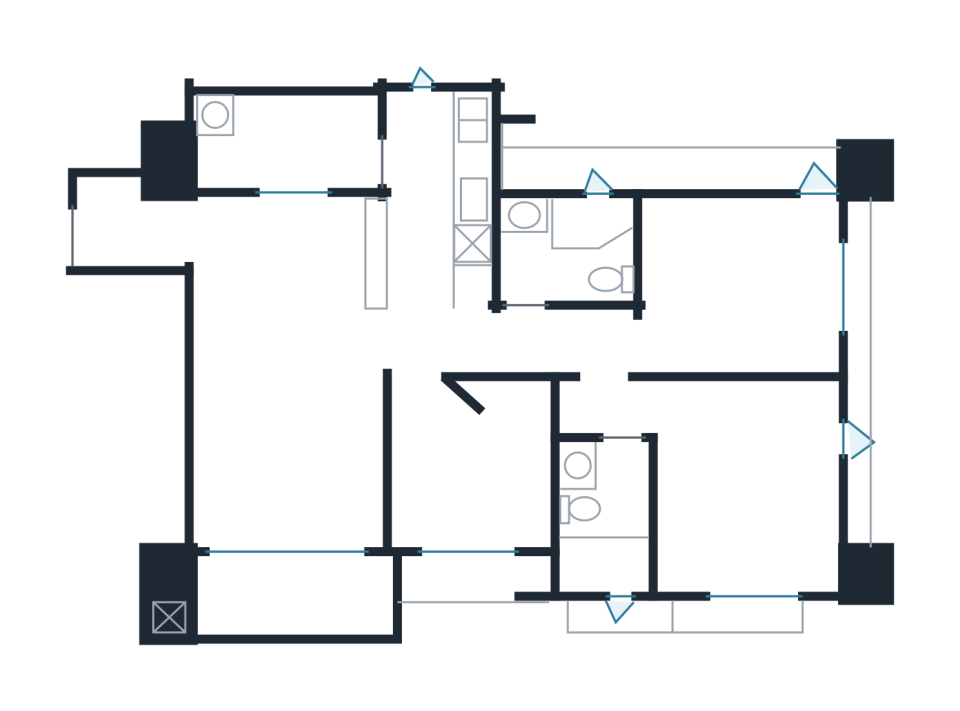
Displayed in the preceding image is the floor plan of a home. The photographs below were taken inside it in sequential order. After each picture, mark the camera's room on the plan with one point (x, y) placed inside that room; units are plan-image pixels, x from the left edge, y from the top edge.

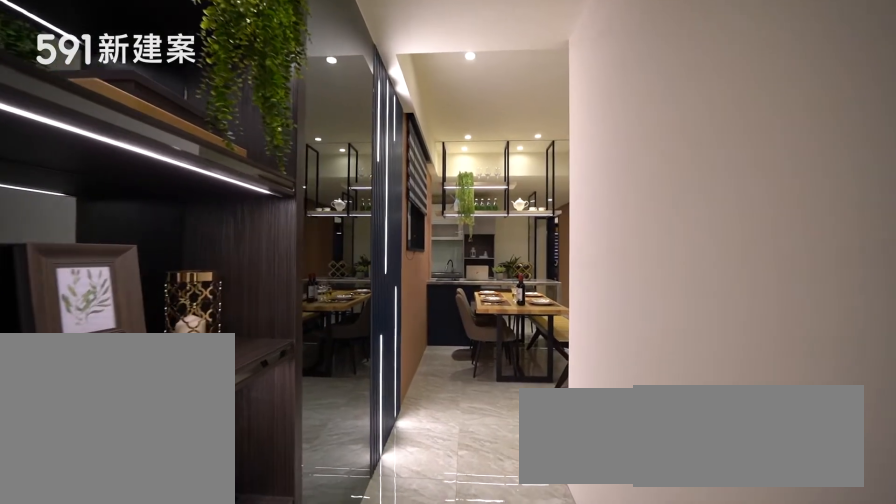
(133, 217)
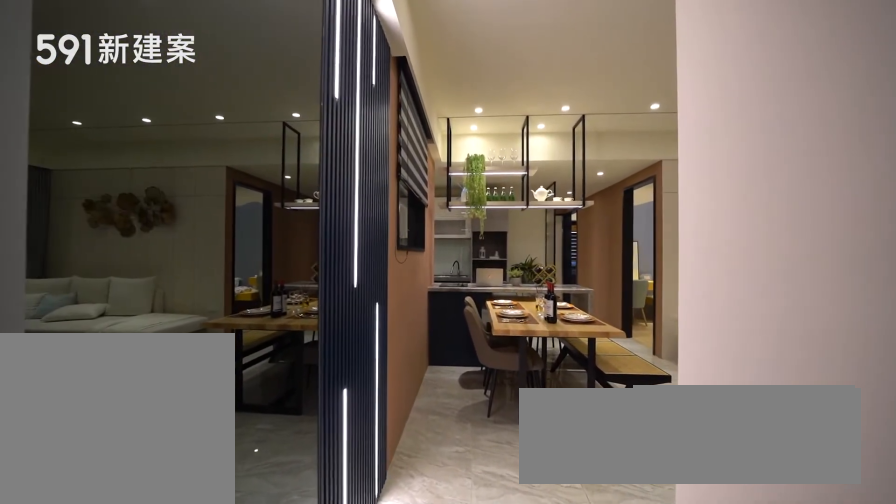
(133, 217)
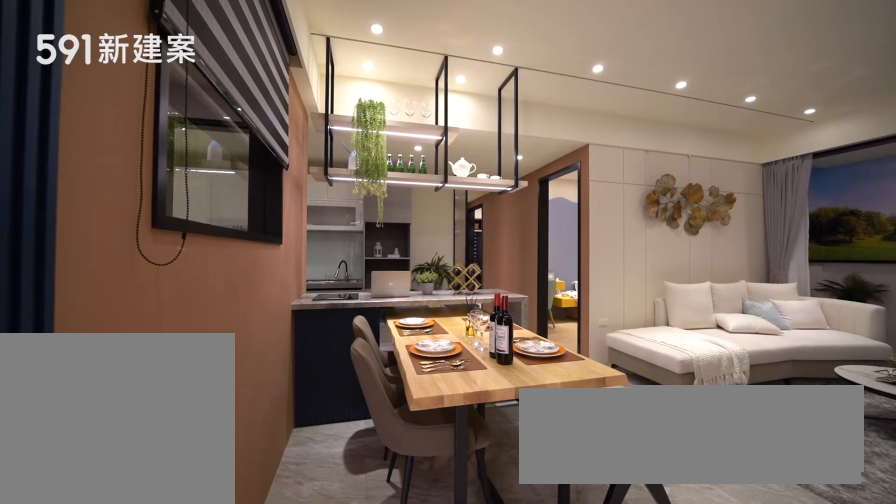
(296, 259)
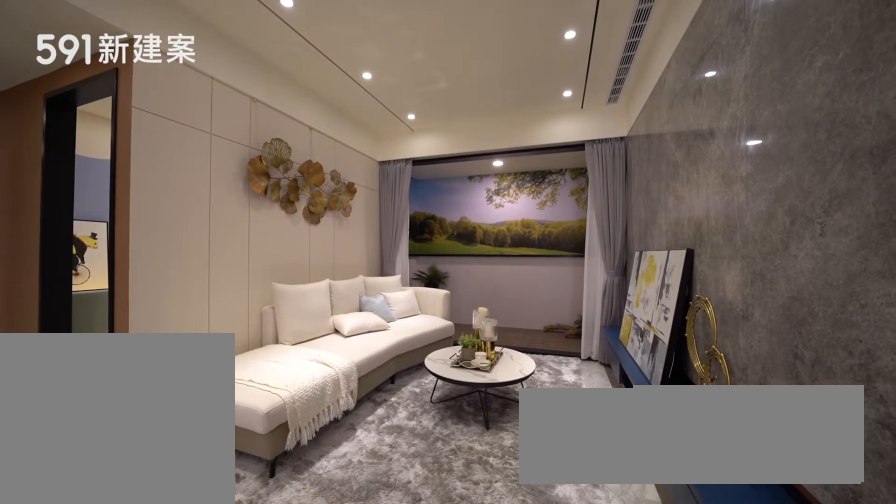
(291, 445)
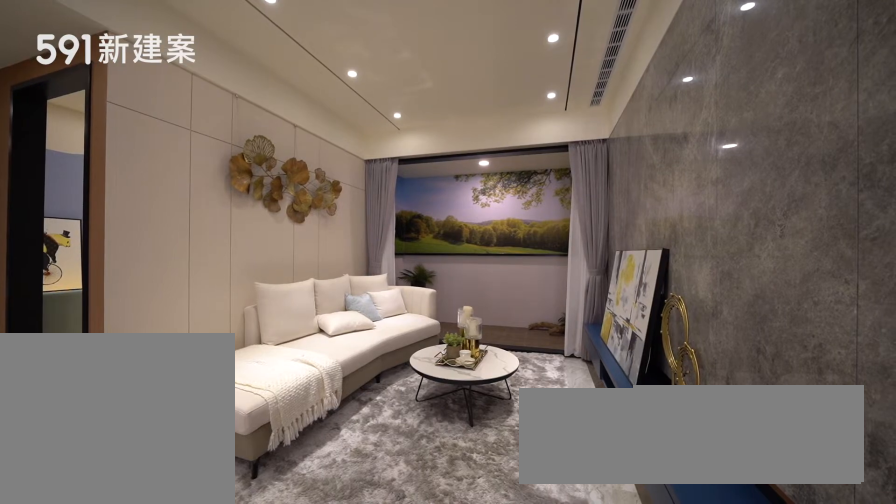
(291, 445)
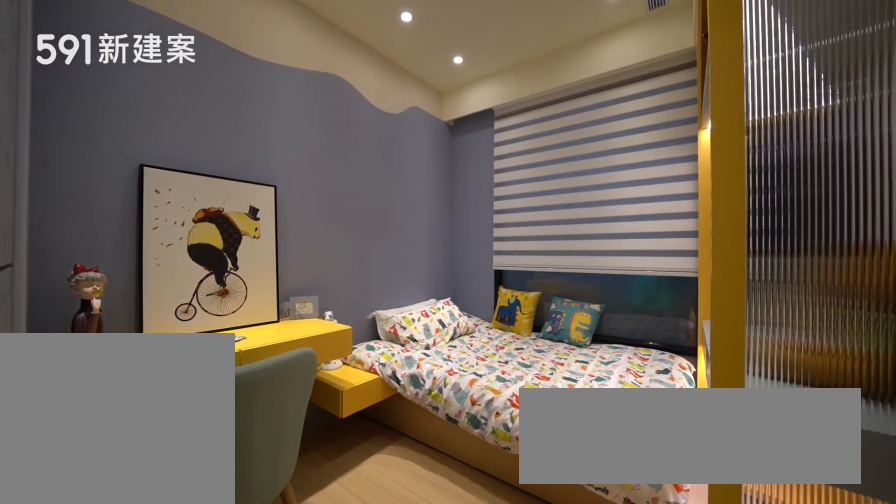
(477, 465)
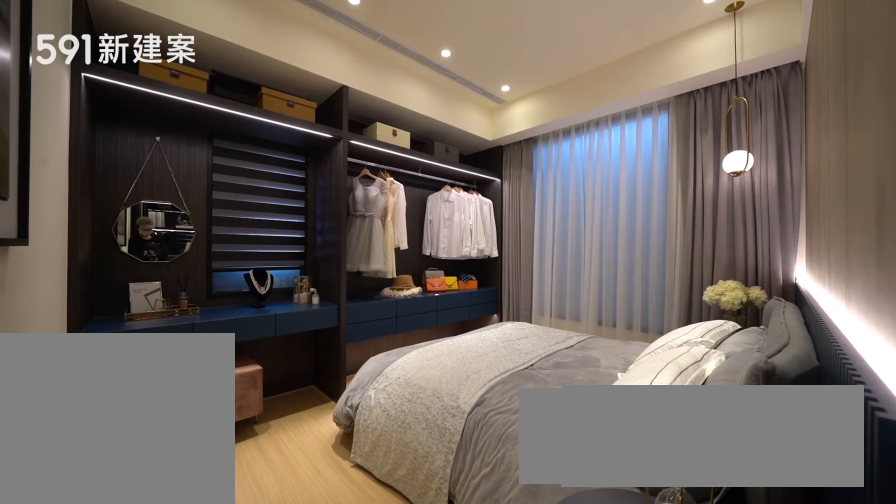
(730, 478)
